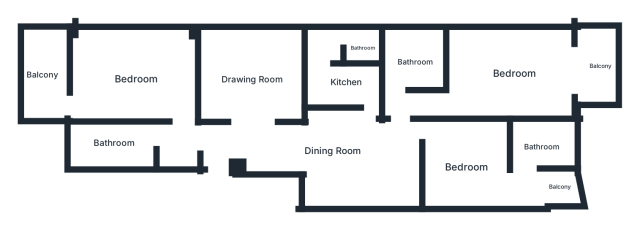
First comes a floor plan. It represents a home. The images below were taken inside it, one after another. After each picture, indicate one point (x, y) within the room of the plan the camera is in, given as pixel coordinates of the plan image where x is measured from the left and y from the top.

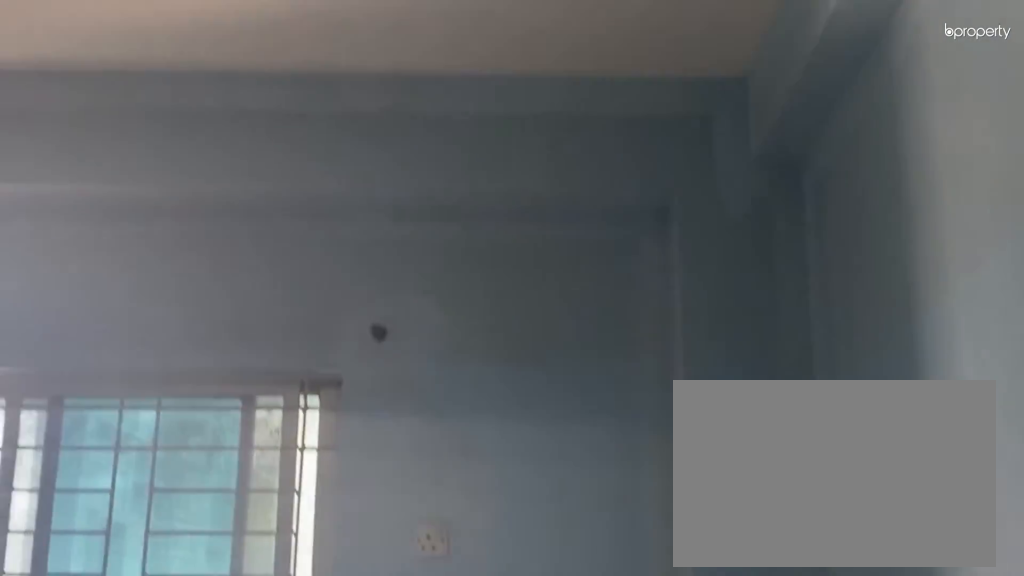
(135, 78)
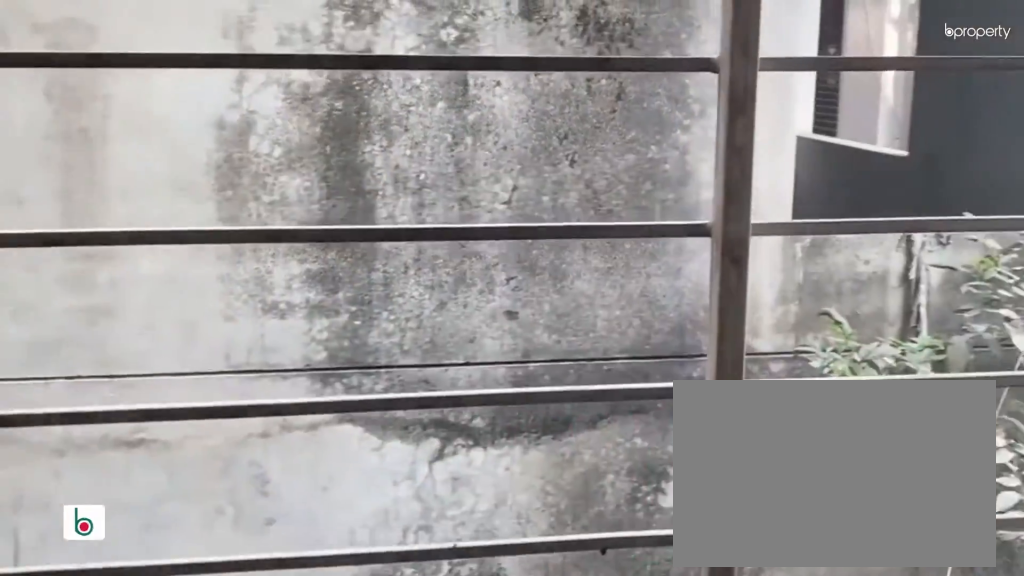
(41, 75)
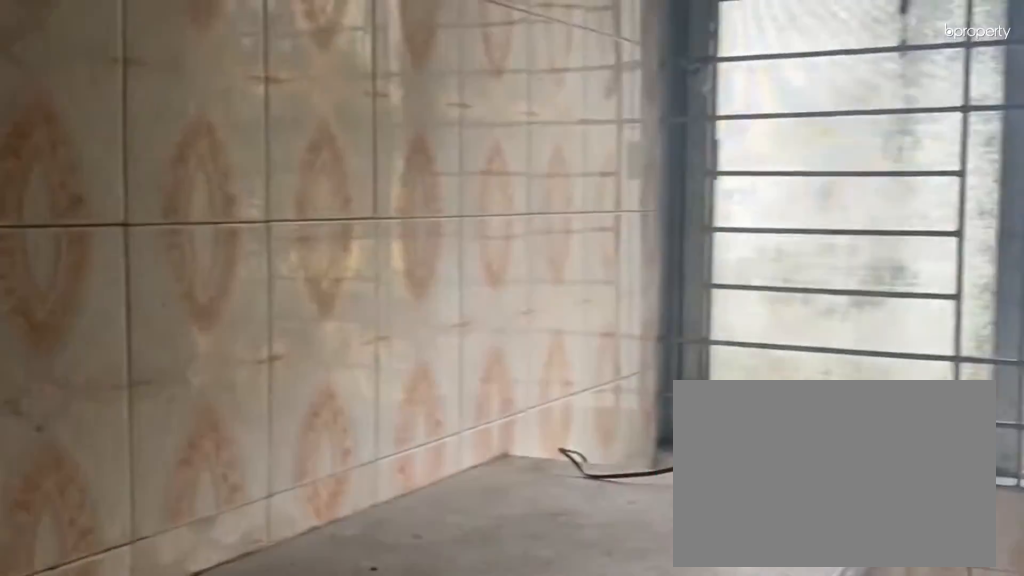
(345, 82)
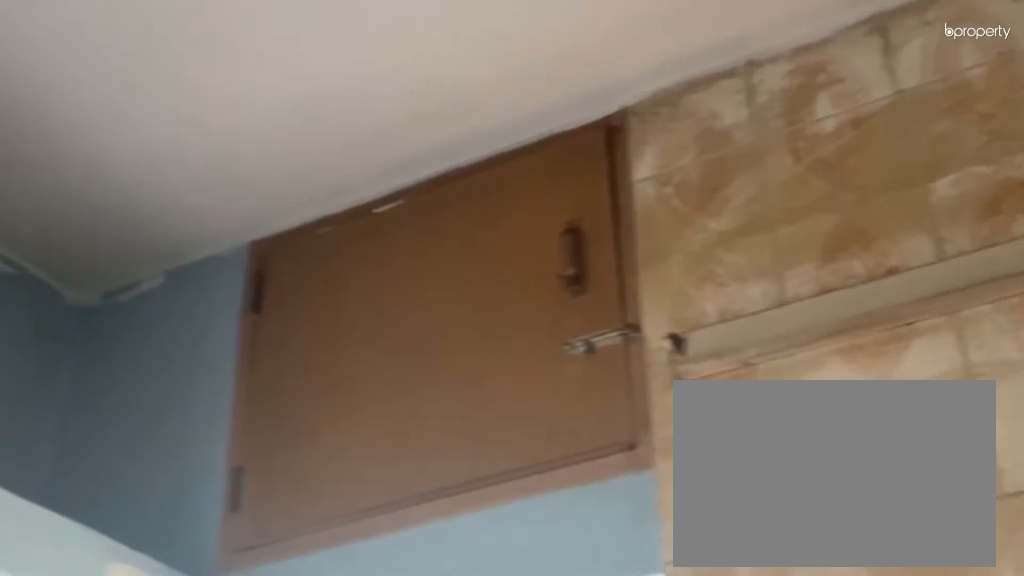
(345, 82)
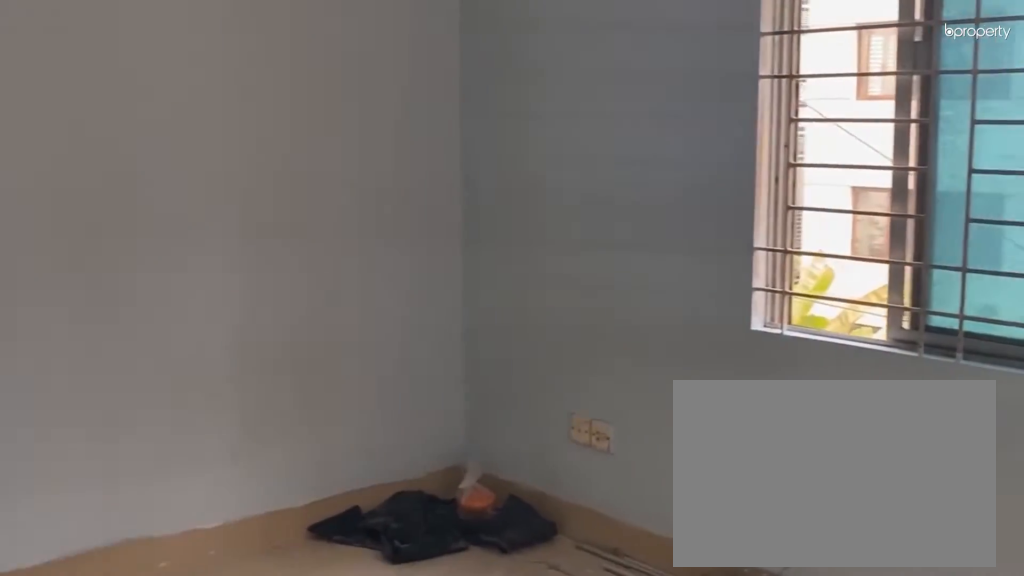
(513, 73)
